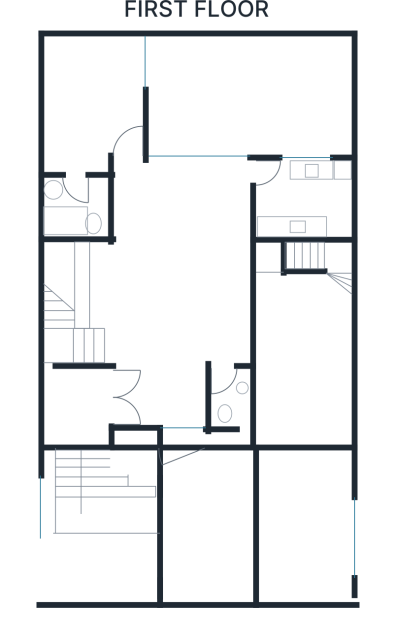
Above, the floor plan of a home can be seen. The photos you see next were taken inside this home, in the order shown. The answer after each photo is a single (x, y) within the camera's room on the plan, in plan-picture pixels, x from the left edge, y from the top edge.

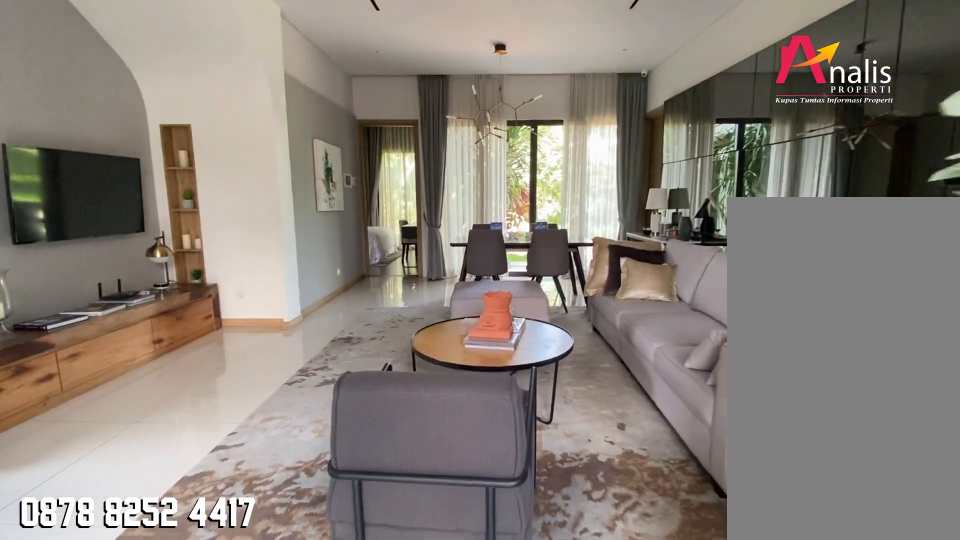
(164, 297)
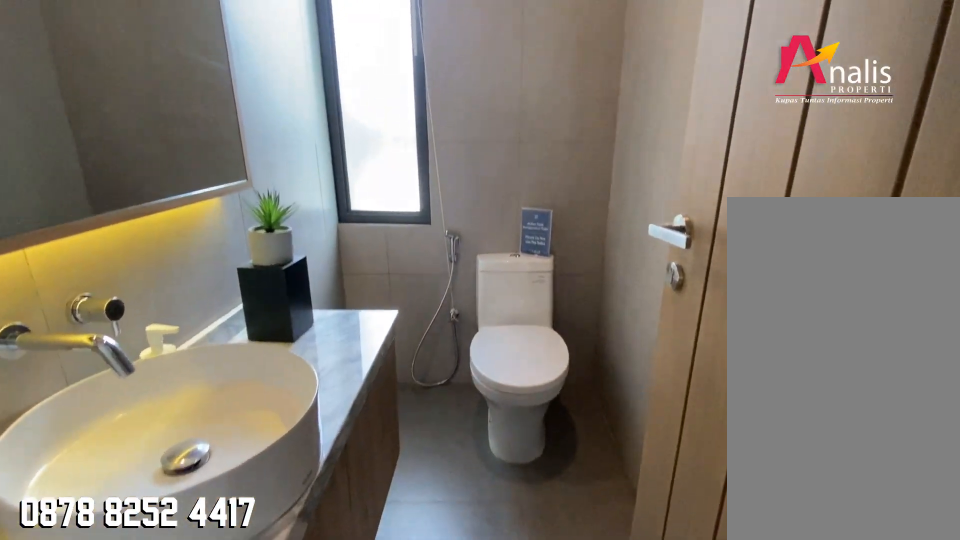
(230, 398)
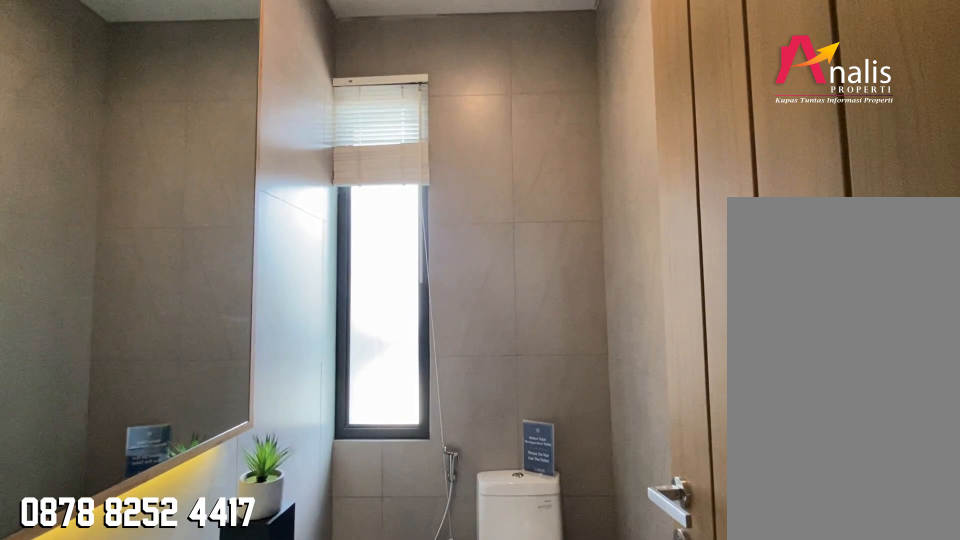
(230, 398)
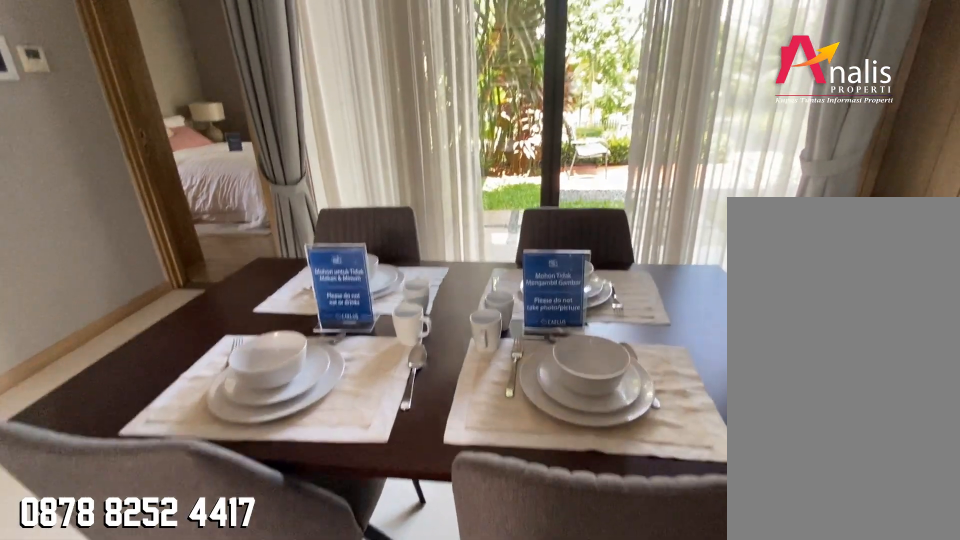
(164, 291)
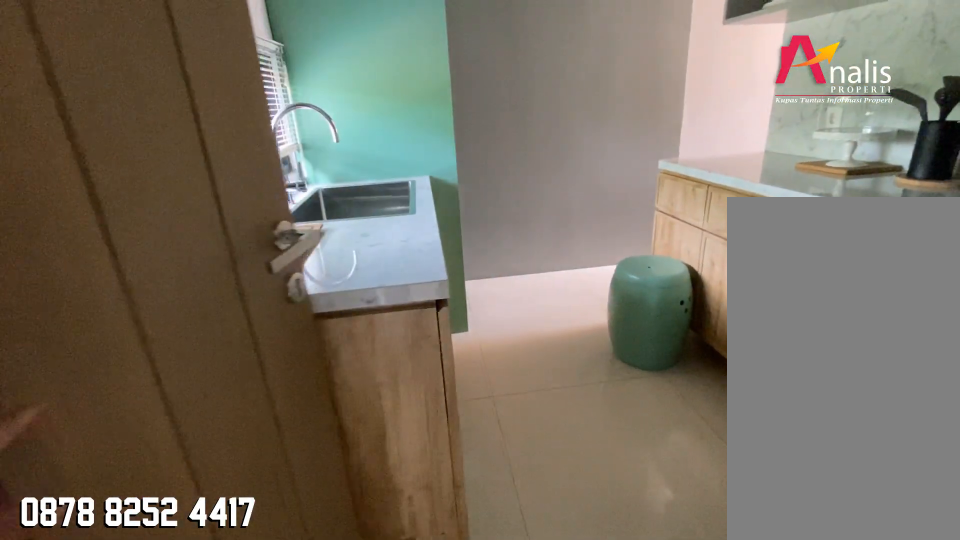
(303, 200)
